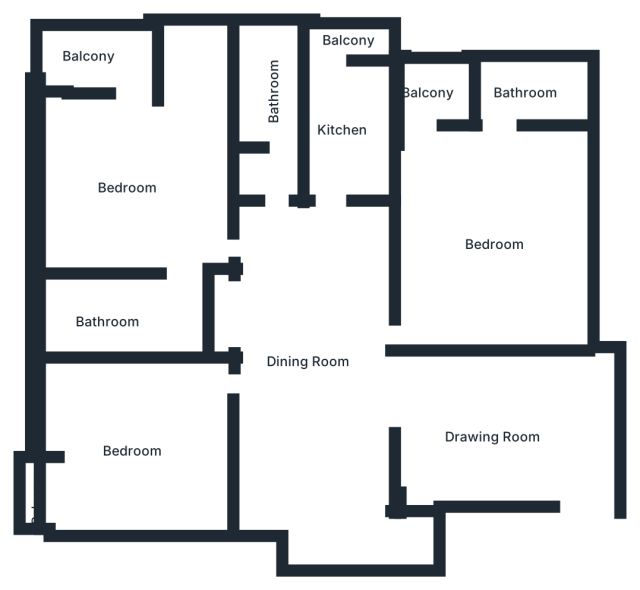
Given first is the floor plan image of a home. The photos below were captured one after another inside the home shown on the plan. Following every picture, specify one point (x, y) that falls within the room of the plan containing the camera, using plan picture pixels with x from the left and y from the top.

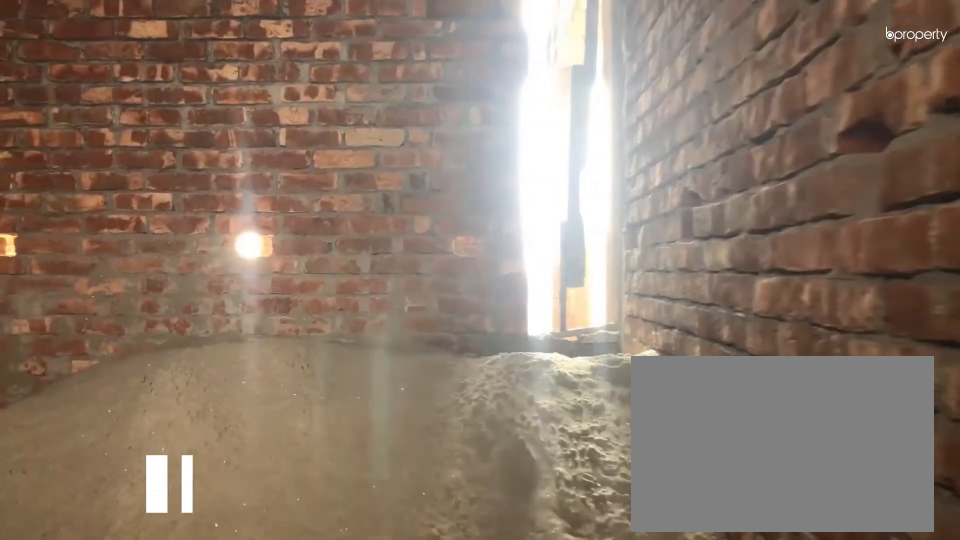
(496, 432)
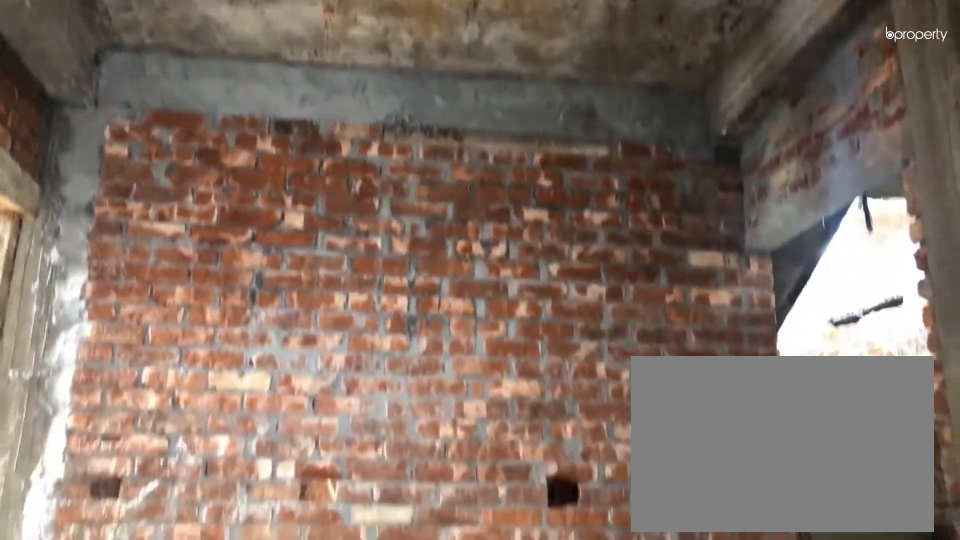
(496, 434)
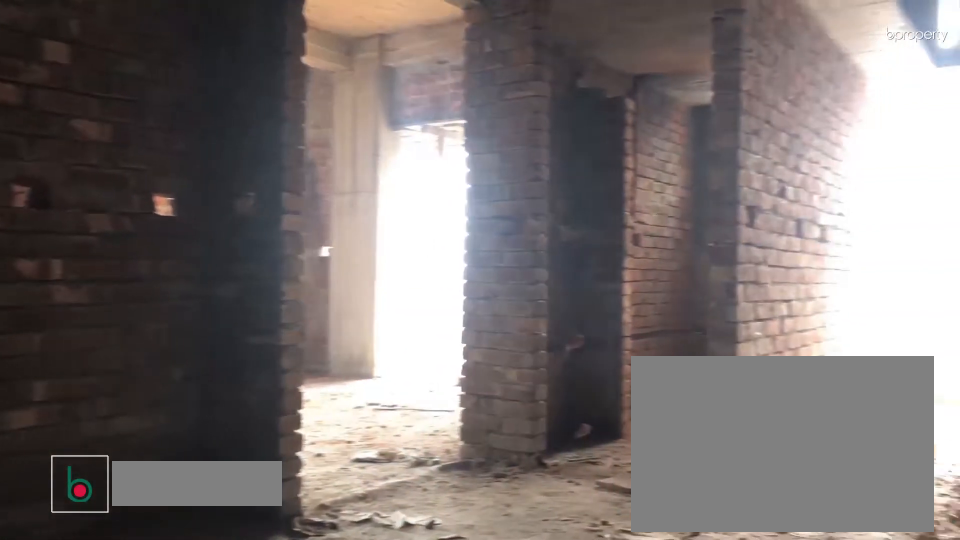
(310, 367)
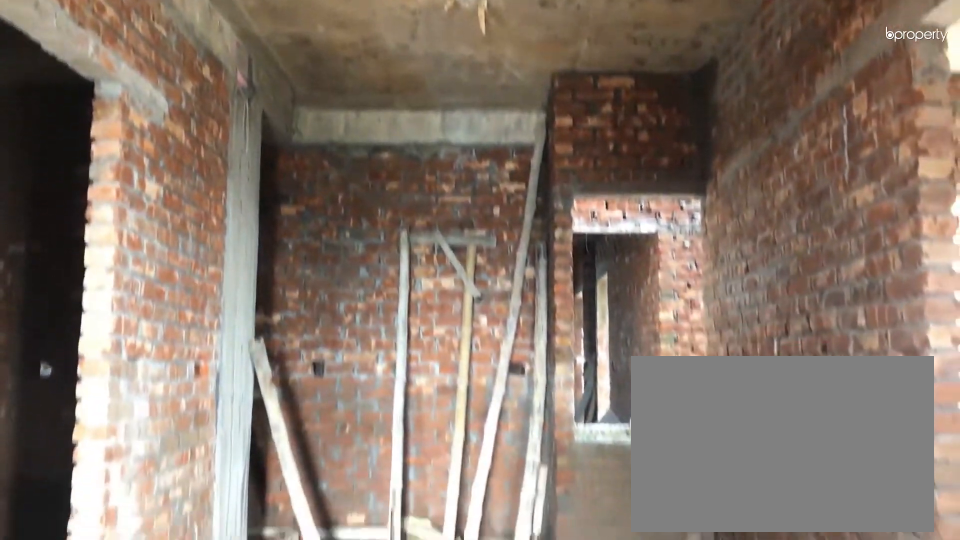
(310, 367)
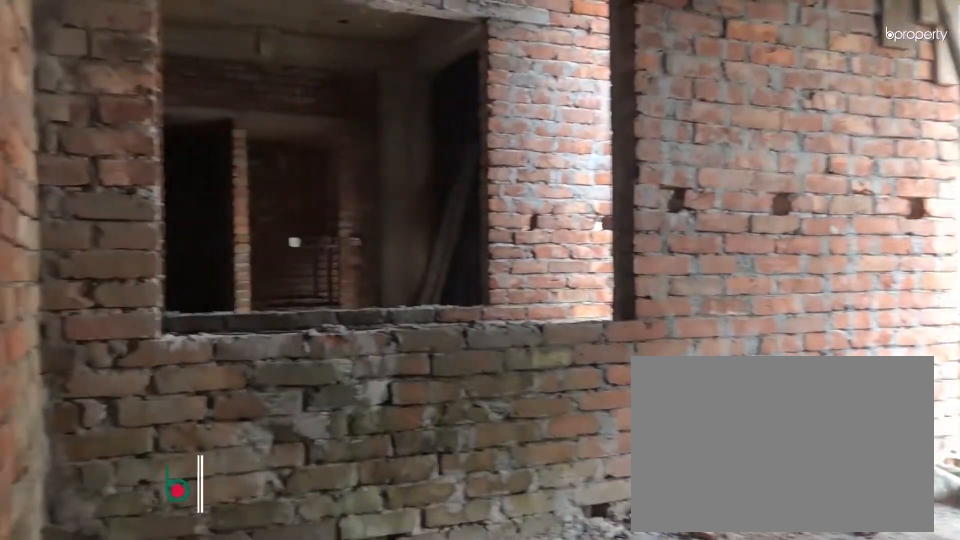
(134, 449)
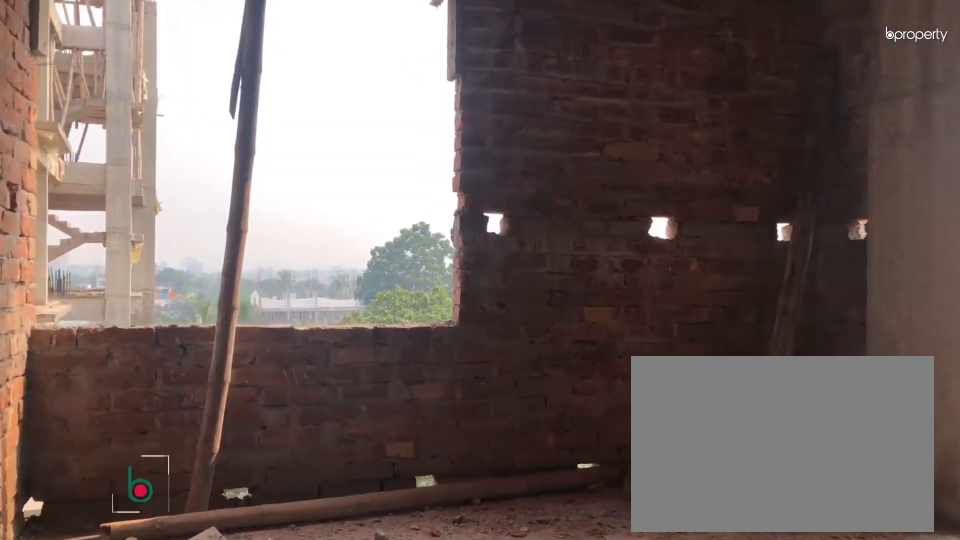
(132, 186)
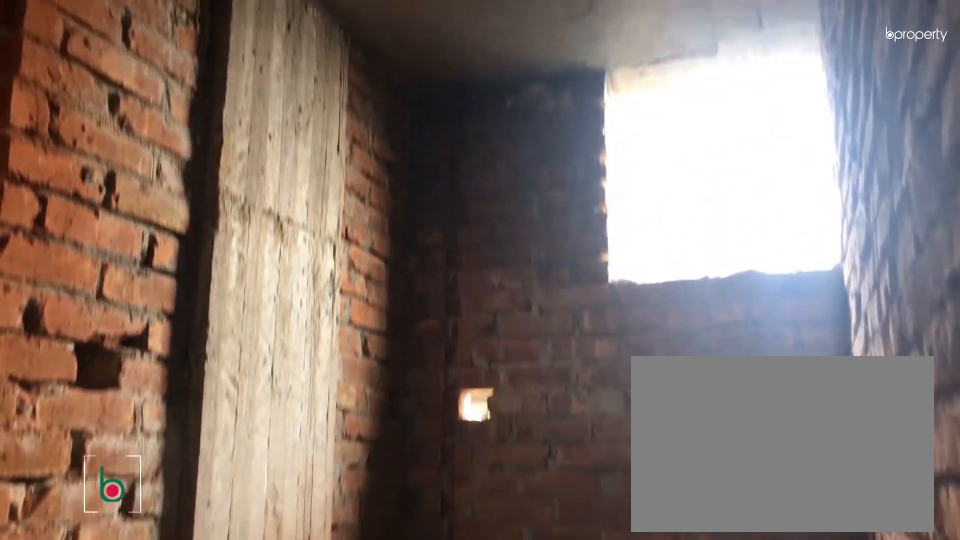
(112, 316)
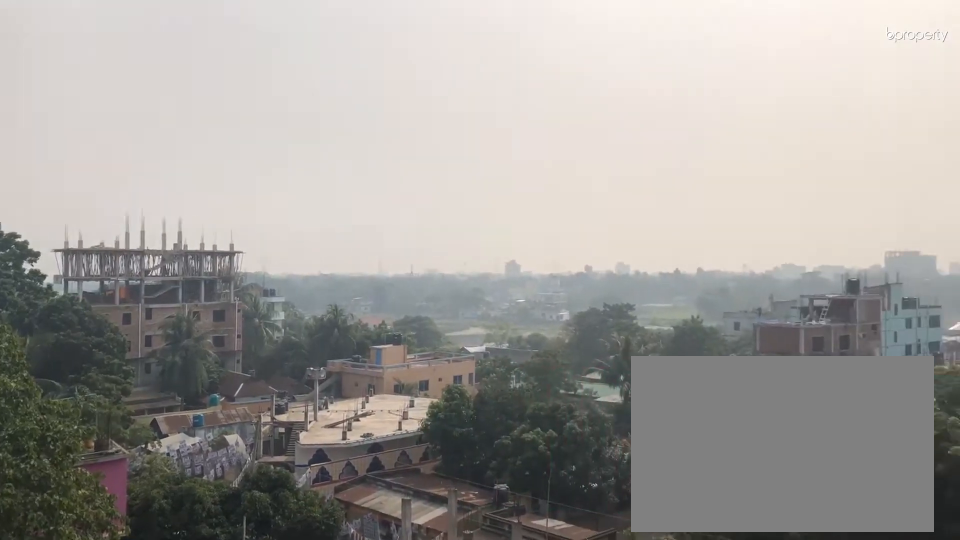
(86, 47)
